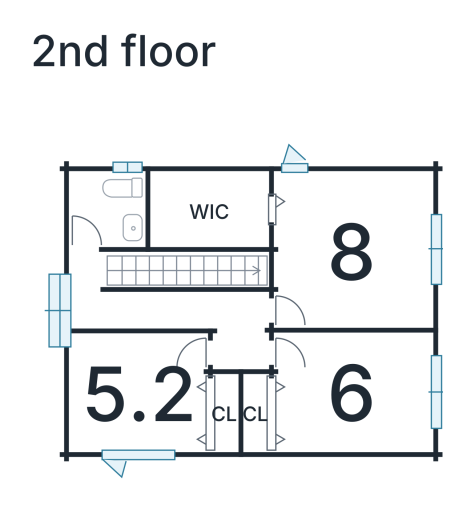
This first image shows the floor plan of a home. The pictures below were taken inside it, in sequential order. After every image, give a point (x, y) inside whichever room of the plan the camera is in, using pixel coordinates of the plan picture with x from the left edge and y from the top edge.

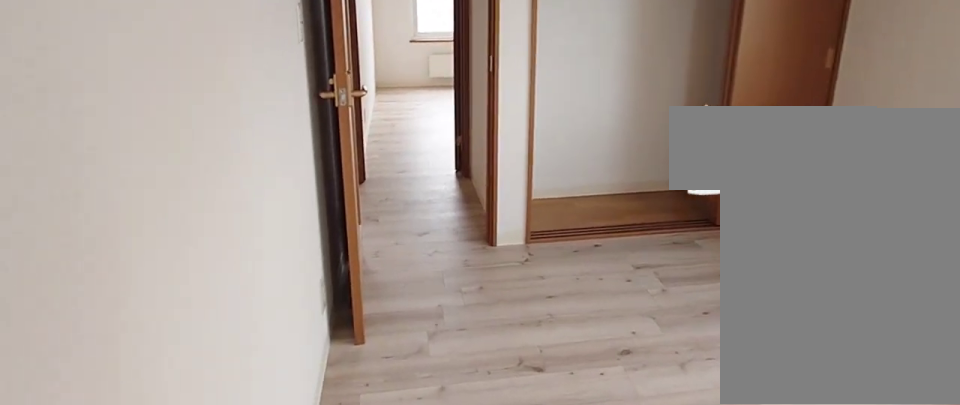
(143, 410)
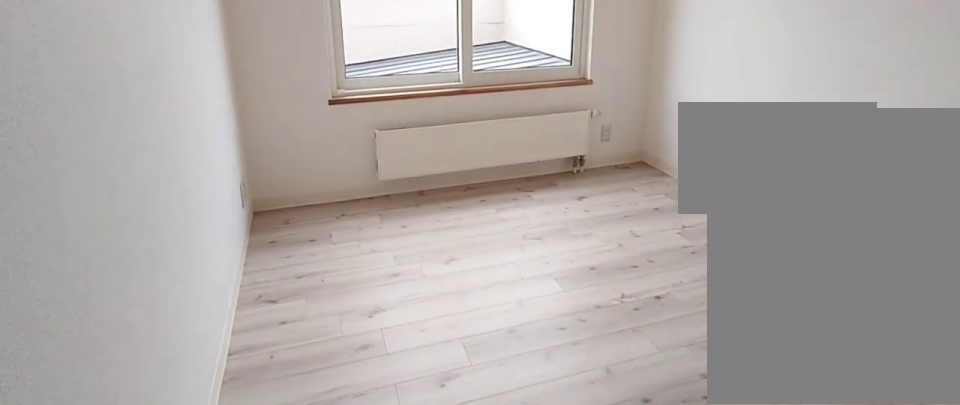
(349, 399)
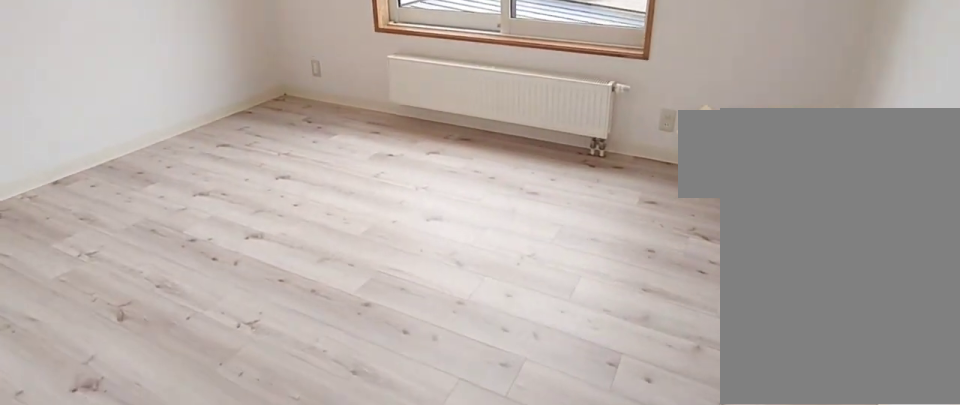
(349, 254)
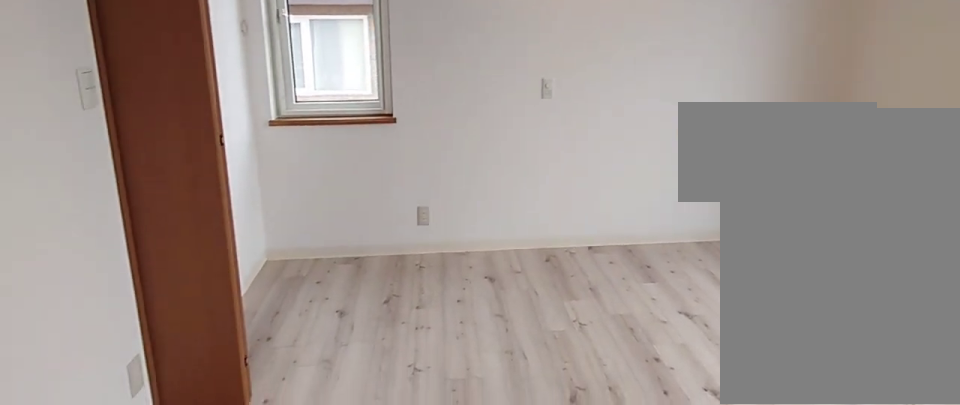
(349, 254)
